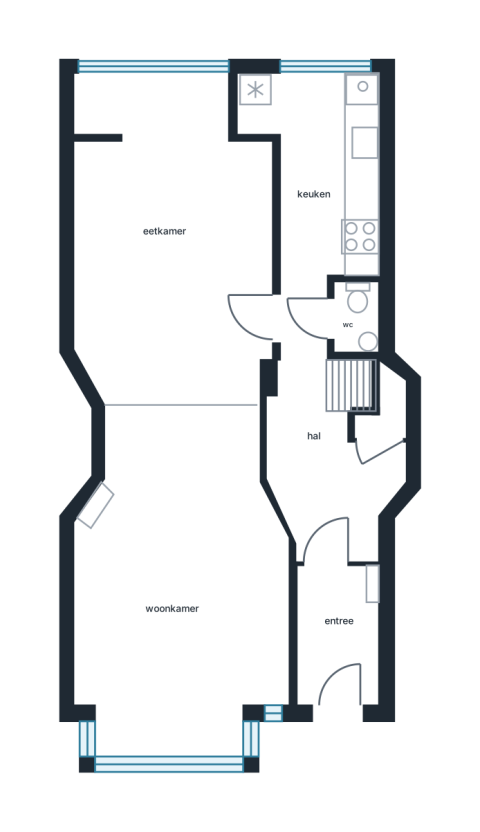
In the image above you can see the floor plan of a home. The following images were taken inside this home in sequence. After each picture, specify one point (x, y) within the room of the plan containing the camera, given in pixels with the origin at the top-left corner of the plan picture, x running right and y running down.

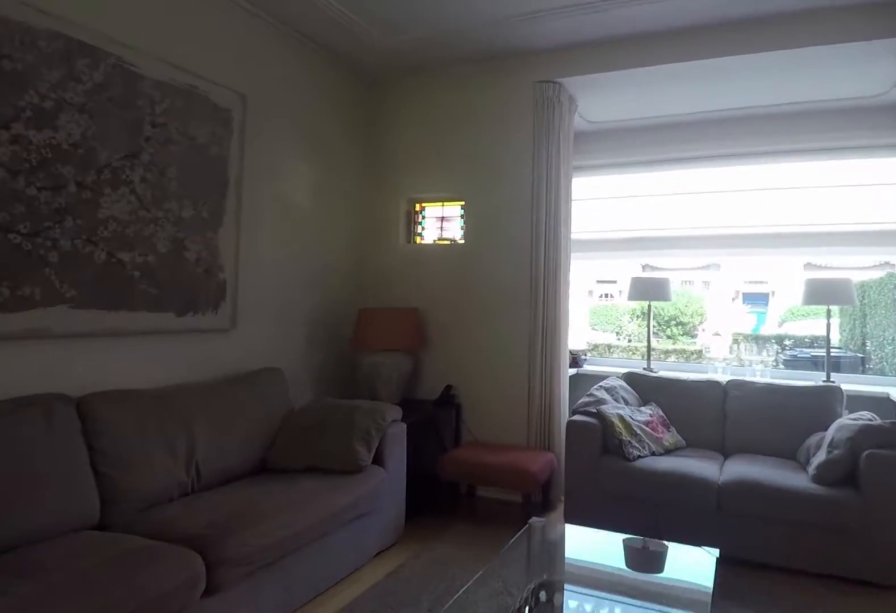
(186, 460)
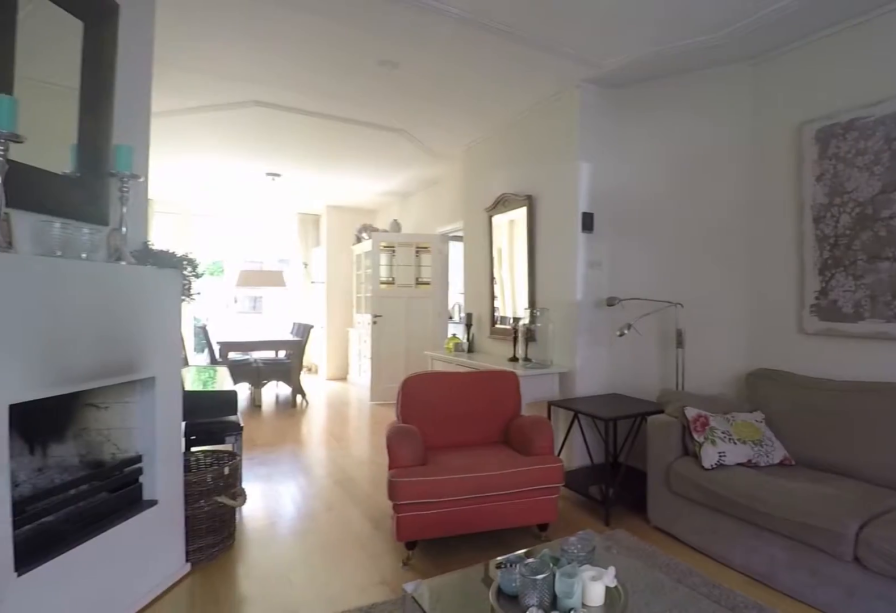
(186, 460)
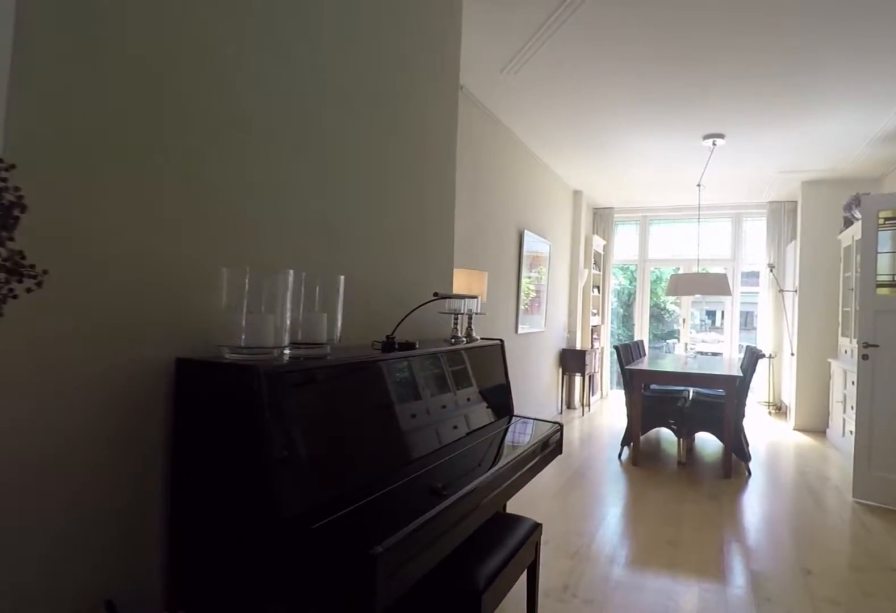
(186, 460)
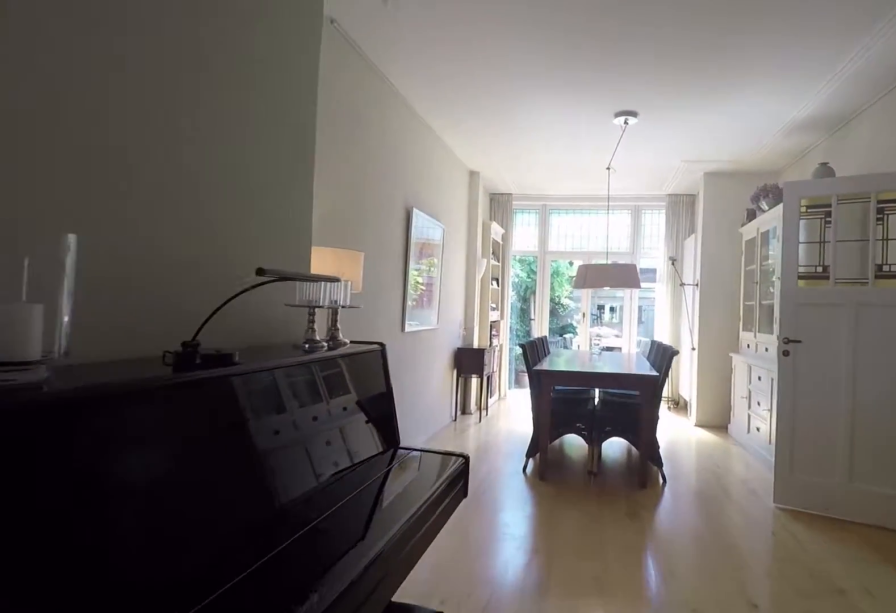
(186, 460)
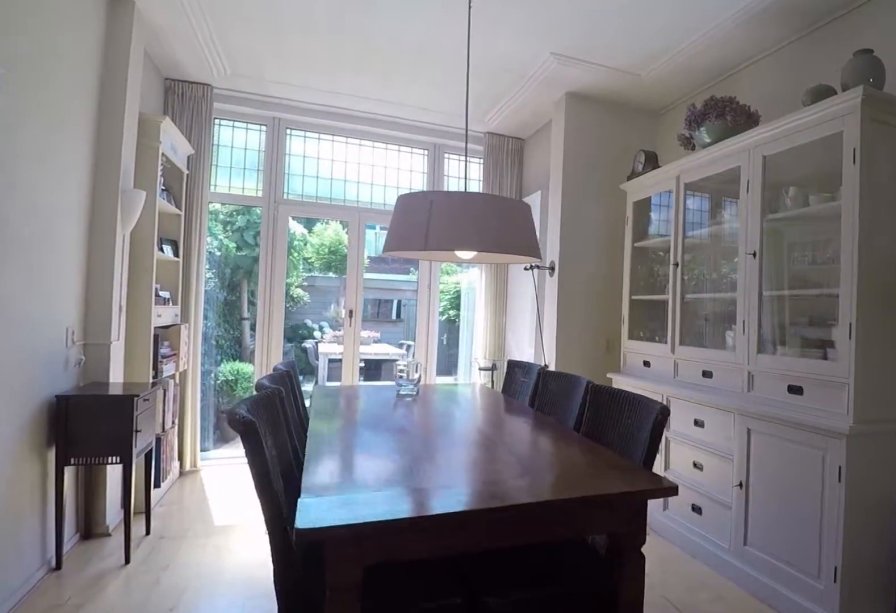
(170, 244)
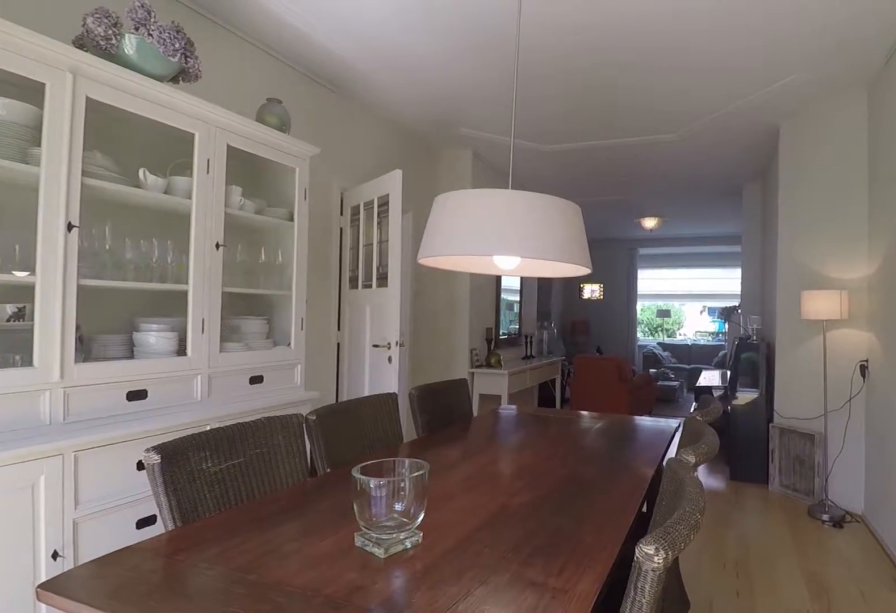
(170, 244)
